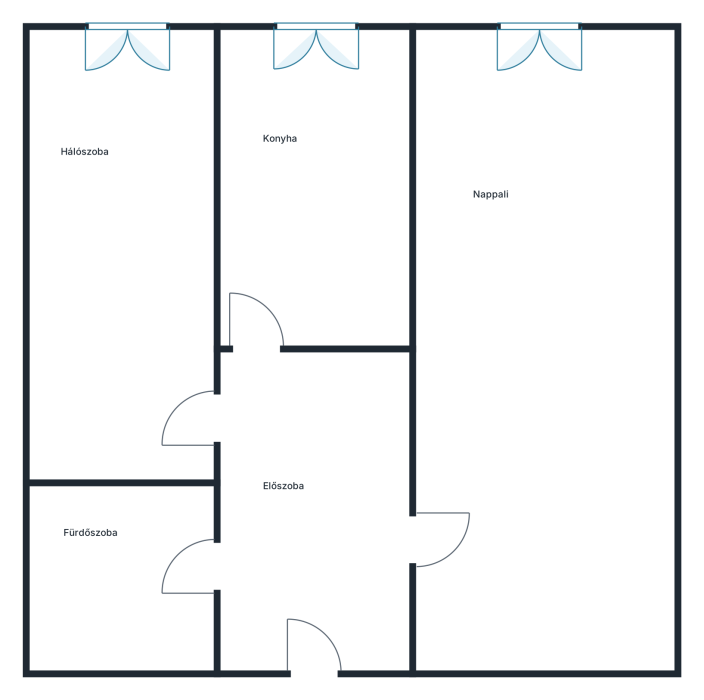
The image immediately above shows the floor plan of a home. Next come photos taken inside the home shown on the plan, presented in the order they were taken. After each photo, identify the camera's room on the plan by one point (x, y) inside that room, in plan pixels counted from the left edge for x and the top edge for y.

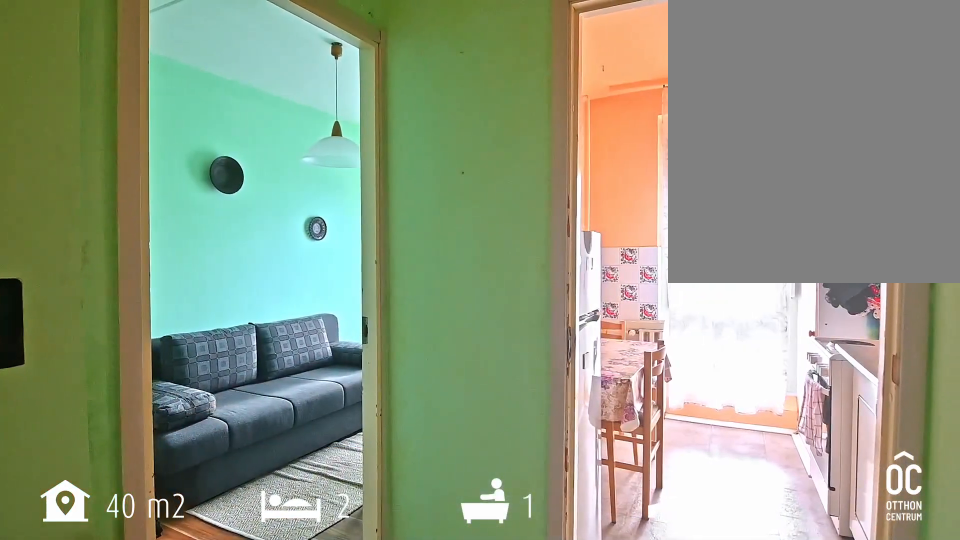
(316, 506)
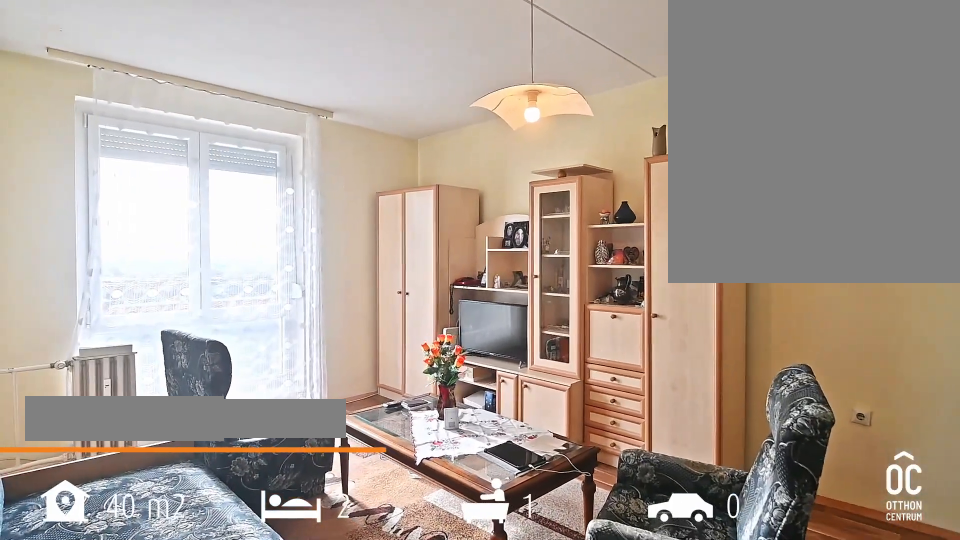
(542, 363)
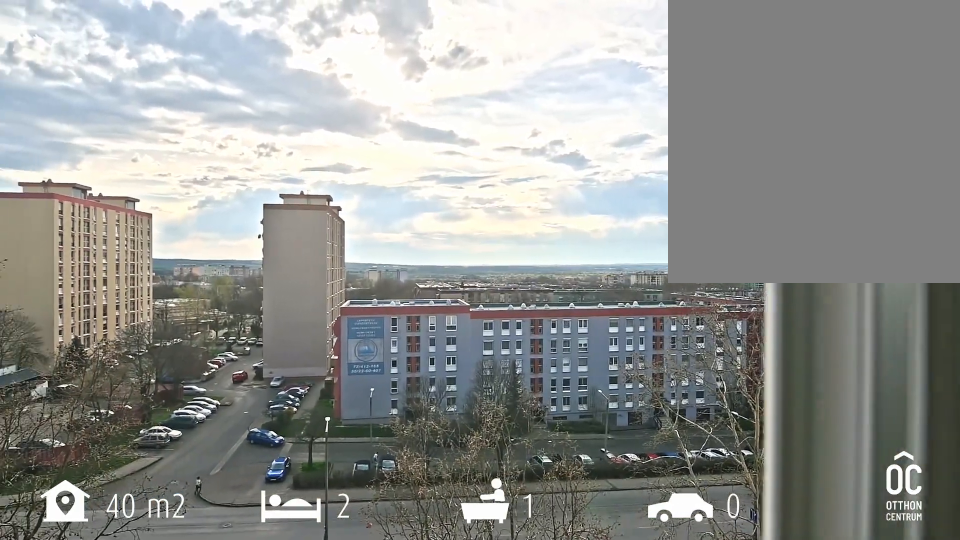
(541, 362)
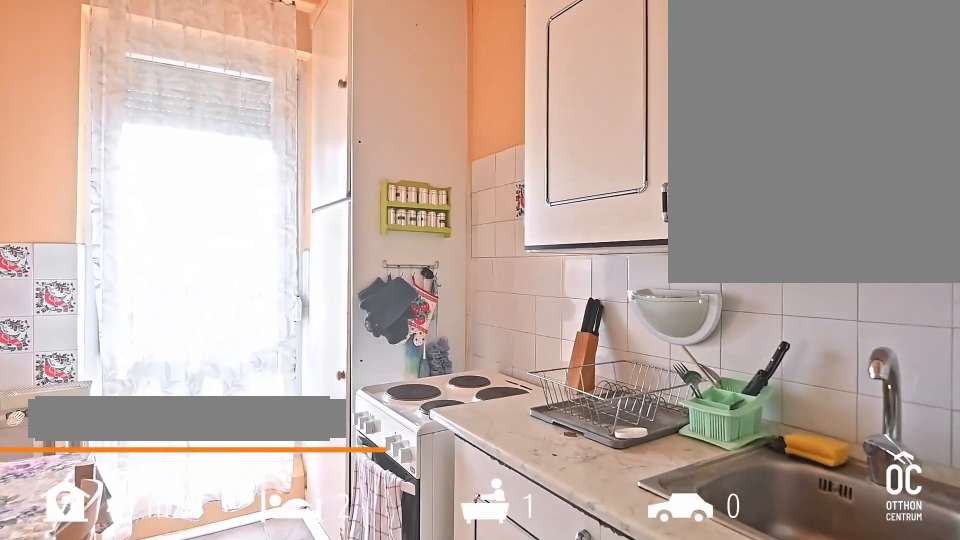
(316, 193)
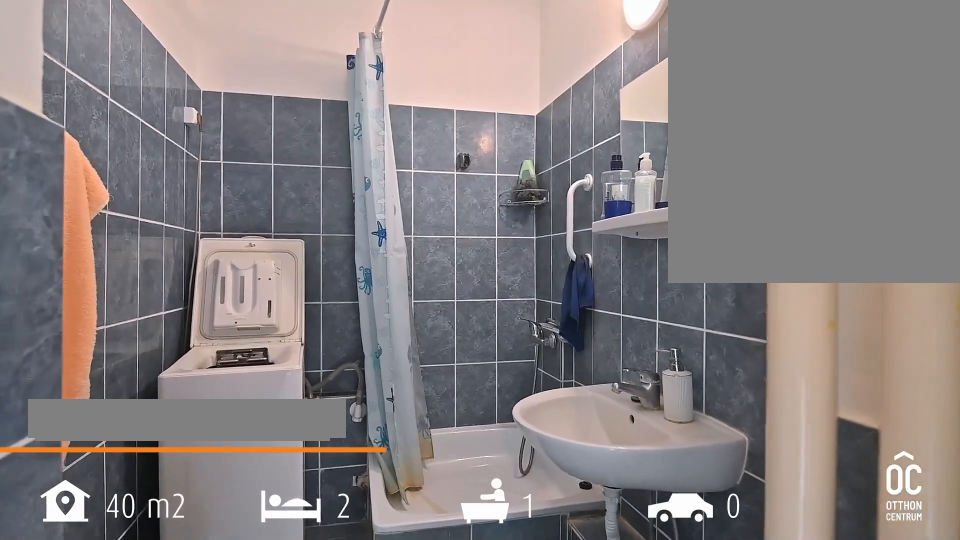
(117, 577)
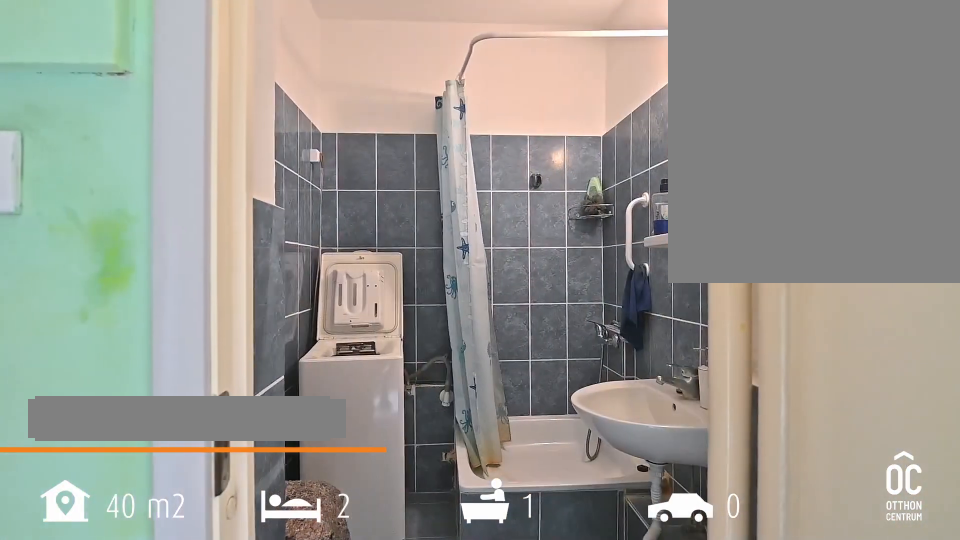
(117, 577)
